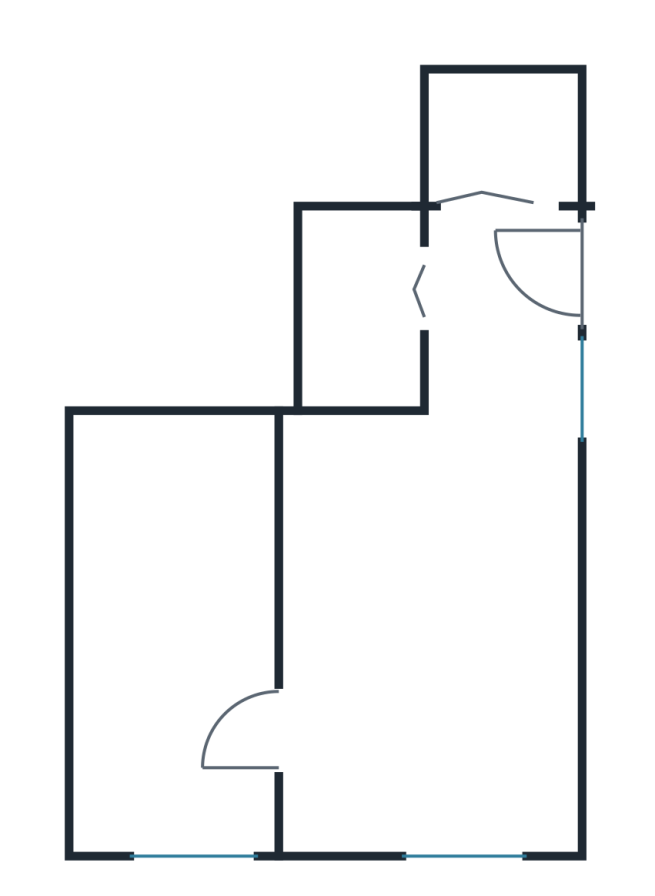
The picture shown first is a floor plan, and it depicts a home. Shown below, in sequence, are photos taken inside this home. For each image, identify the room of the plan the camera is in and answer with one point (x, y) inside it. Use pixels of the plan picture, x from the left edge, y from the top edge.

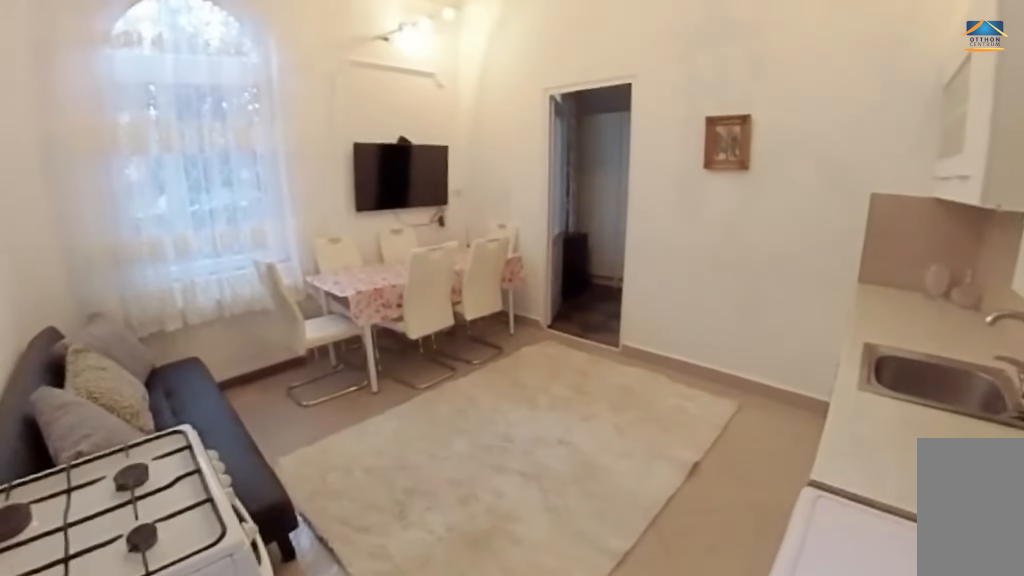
(433, 591)
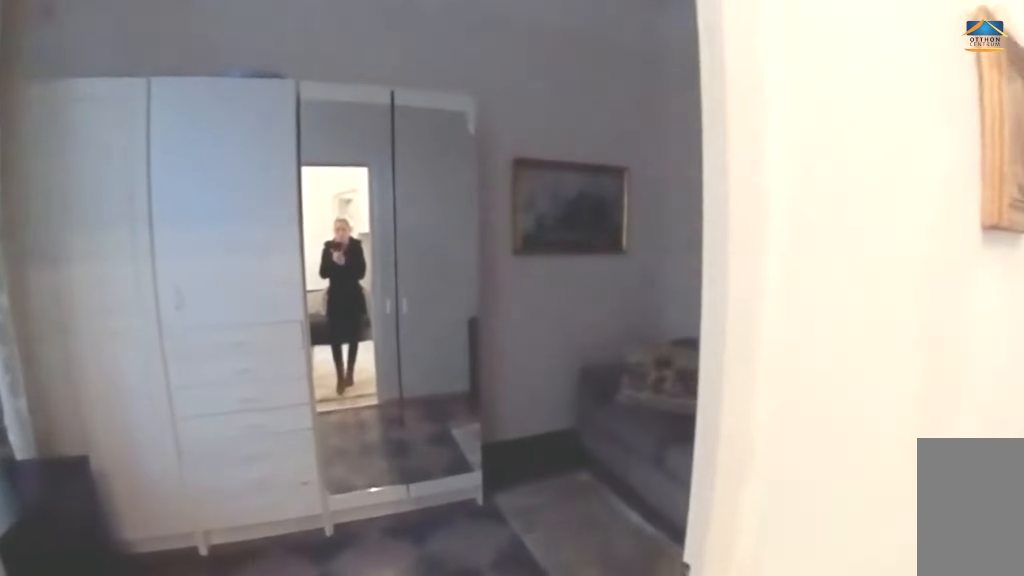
(177, 632)
